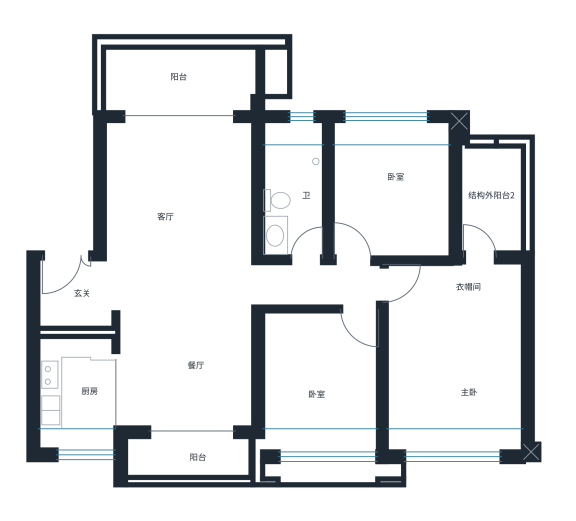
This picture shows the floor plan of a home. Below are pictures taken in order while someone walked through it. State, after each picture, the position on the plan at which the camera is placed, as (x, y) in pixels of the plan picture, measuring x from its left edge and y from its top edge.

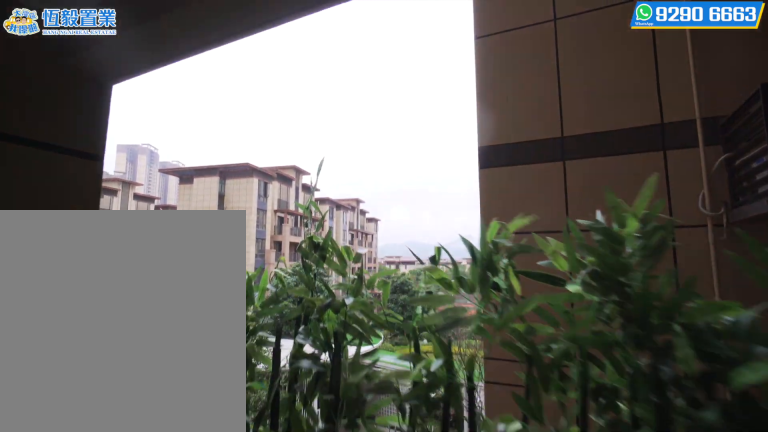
(207, 450)
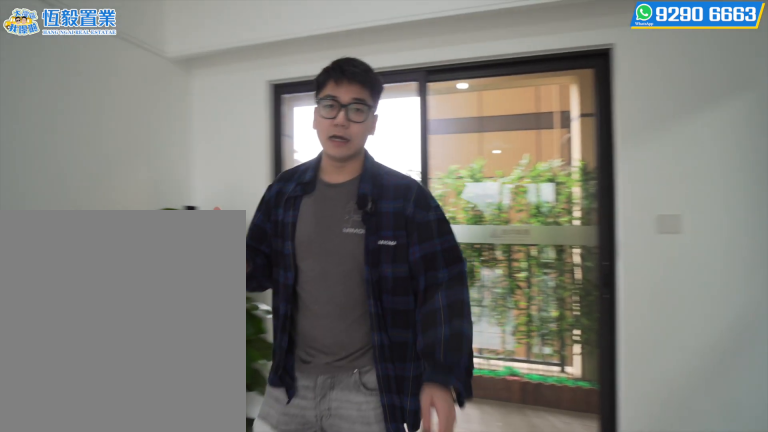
(181, 385)
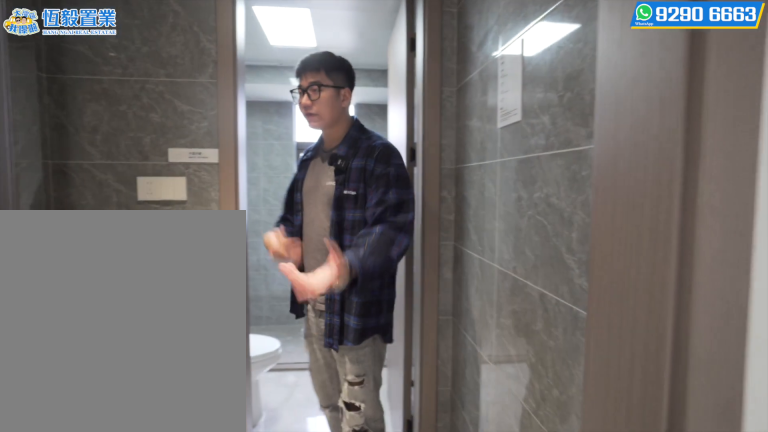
(304, 228)
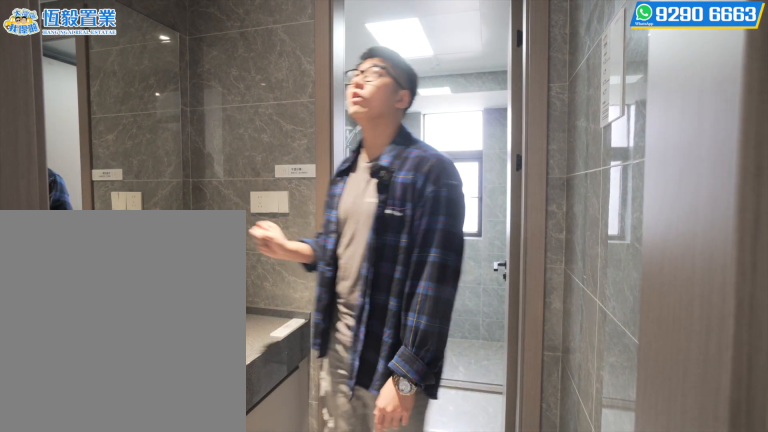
(303, 227)
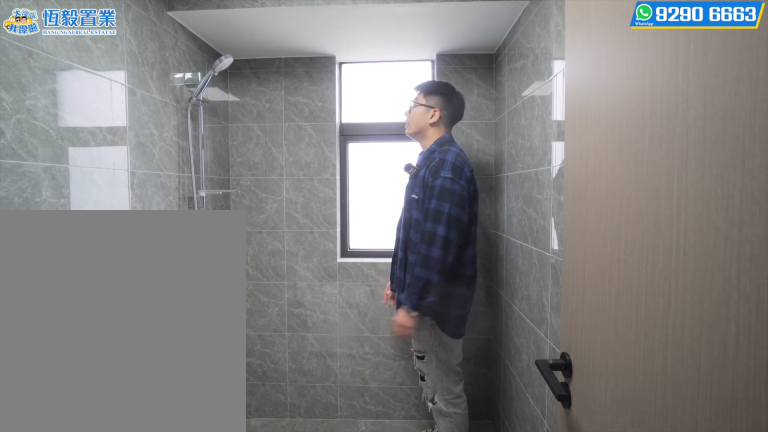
(303, 140)
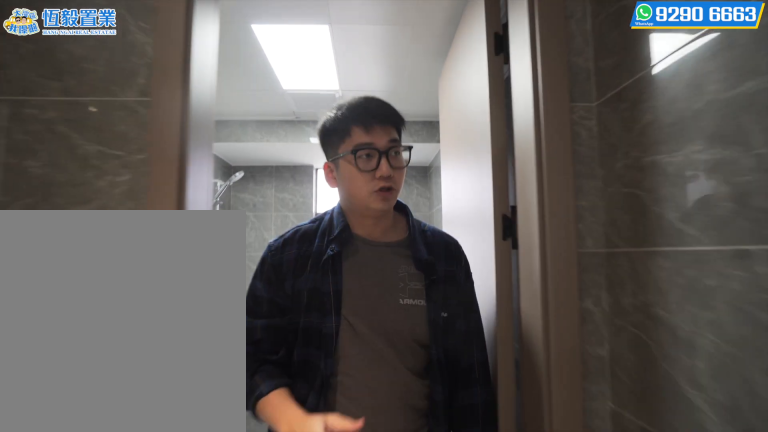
(305, 214)
